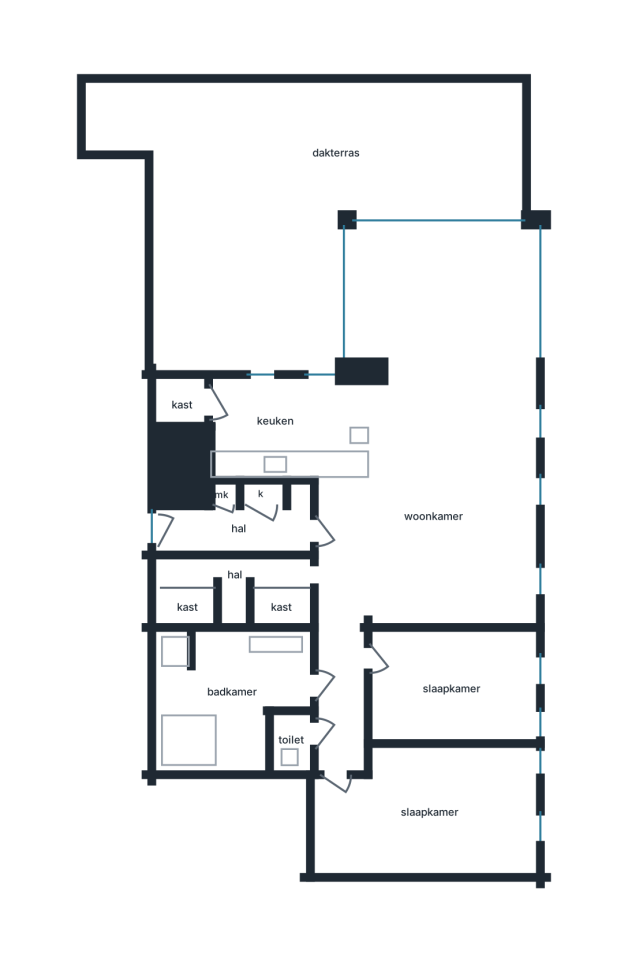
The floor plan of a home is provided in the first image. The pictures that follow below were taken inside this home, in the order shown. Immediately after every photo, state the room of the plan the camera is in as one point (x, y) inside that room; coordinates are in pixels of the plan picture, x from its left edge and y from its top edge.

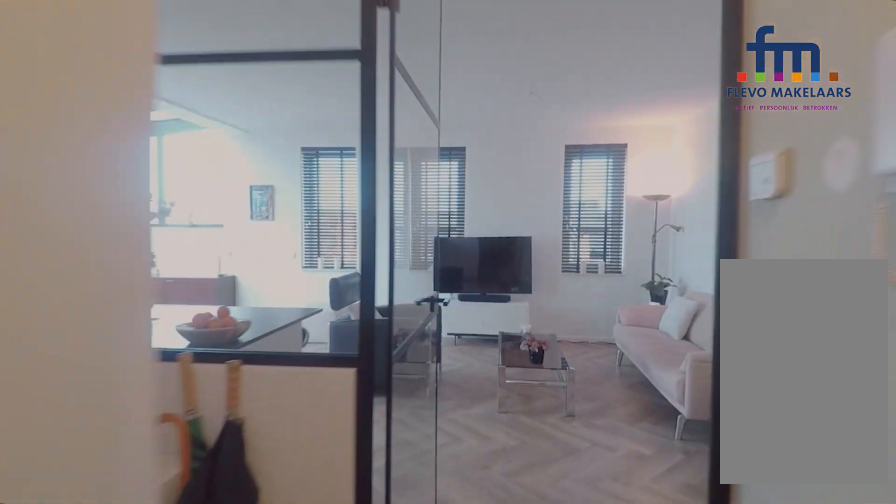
(238, 527)
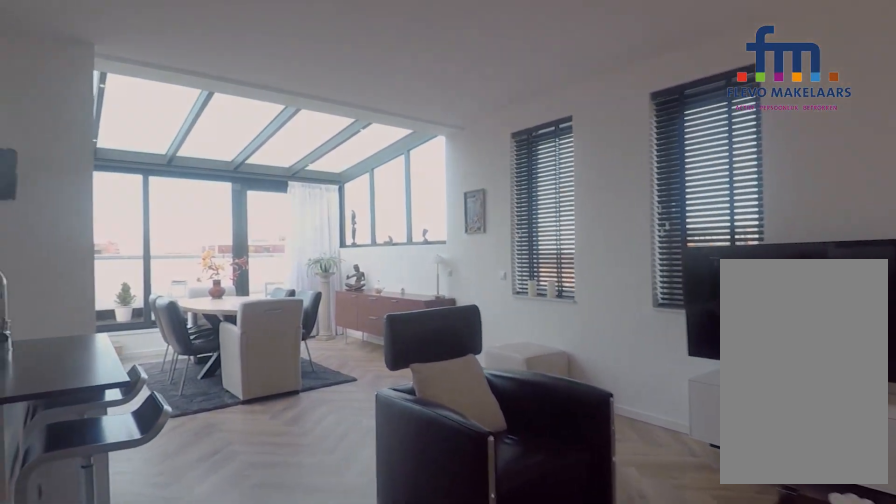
(429, 444)
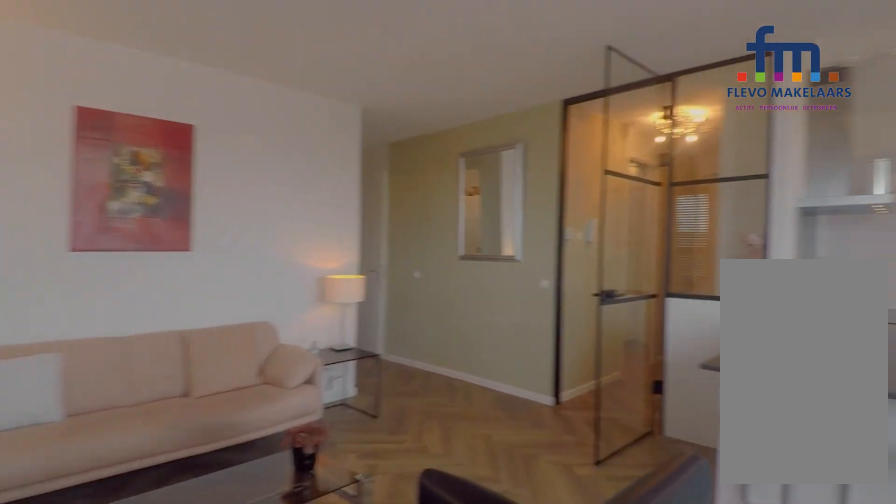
(429, 444)
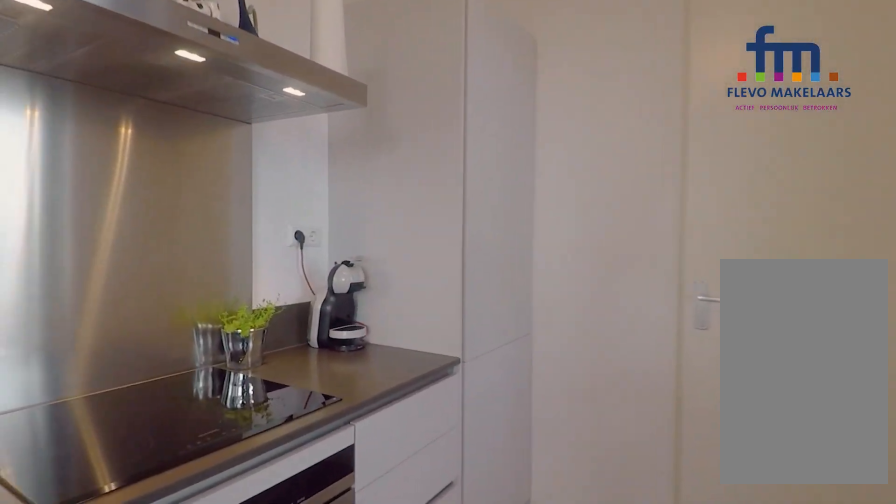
(297, 430)
